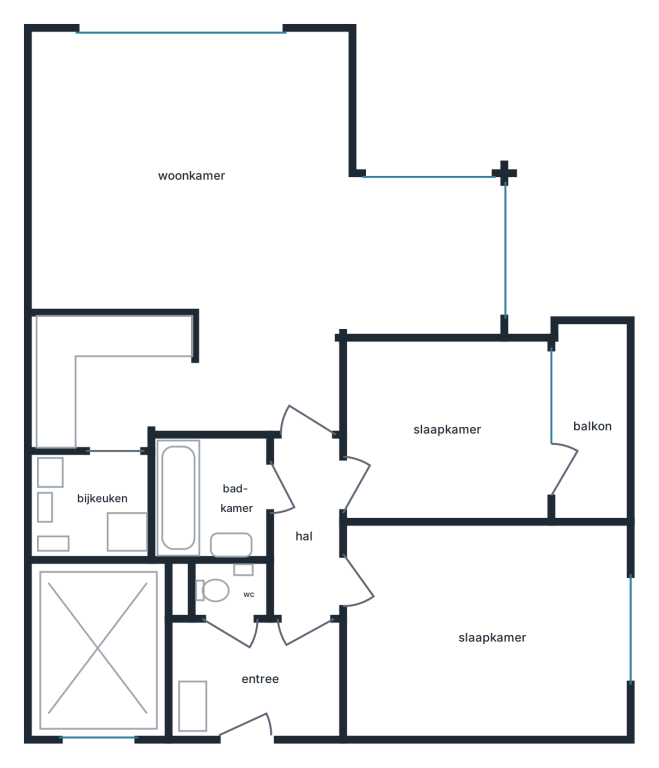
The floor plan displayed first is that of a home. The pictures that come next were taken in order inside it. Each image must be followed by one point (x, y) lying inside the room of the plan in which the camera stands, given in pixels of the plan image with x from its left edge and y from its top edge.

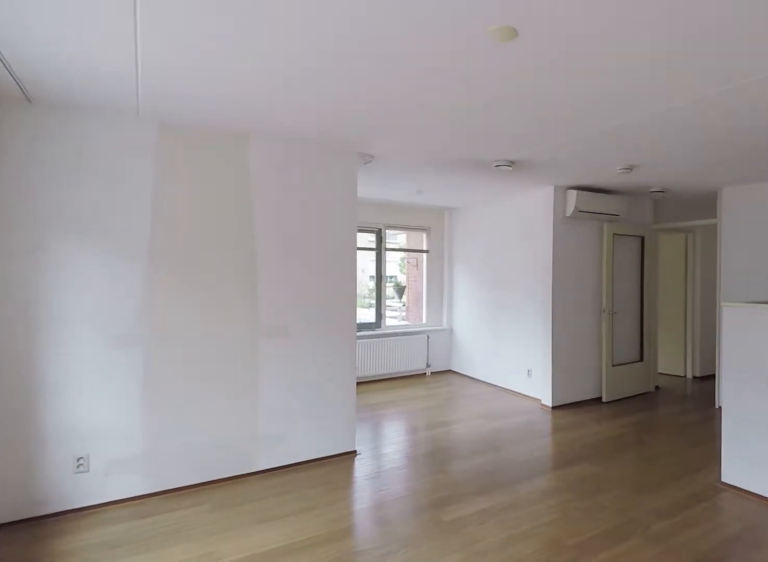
(243, 200)
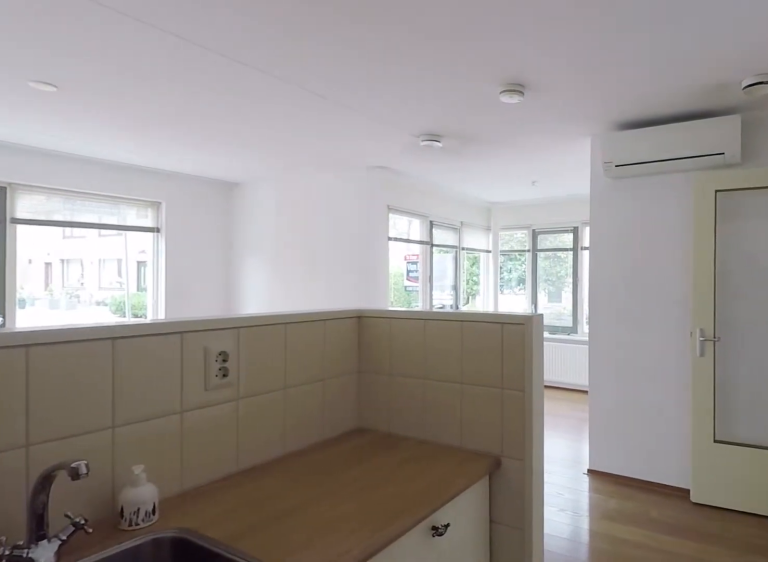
(90, 362)
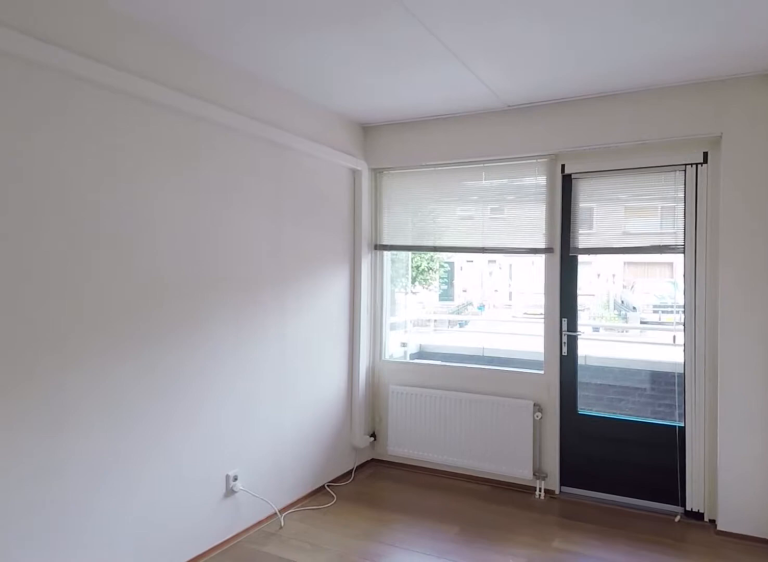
(445, 431)
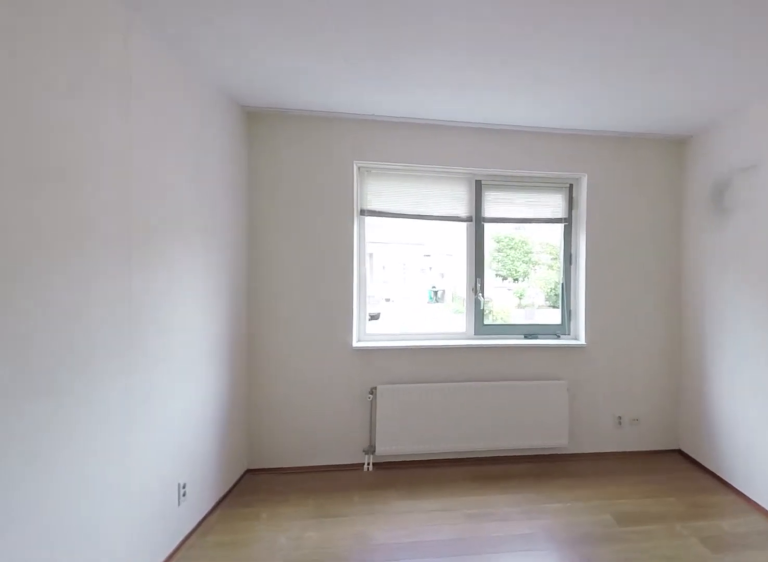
(486, 630)
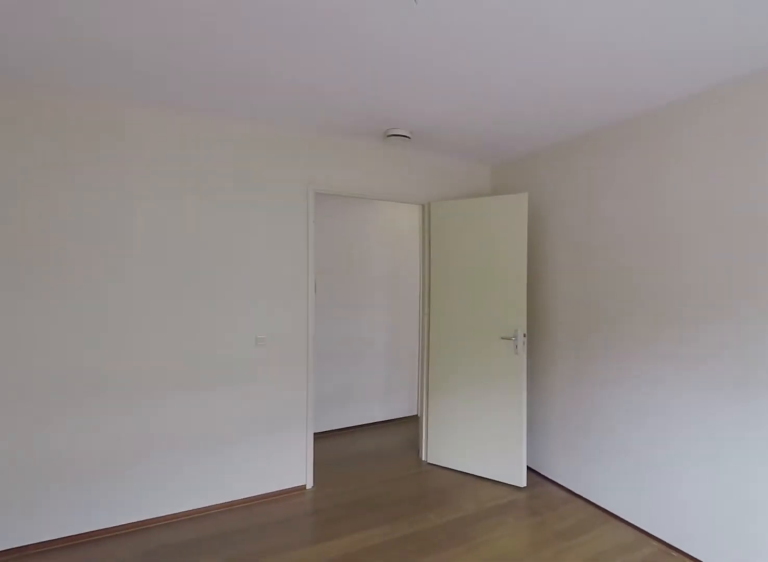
(486, 630)
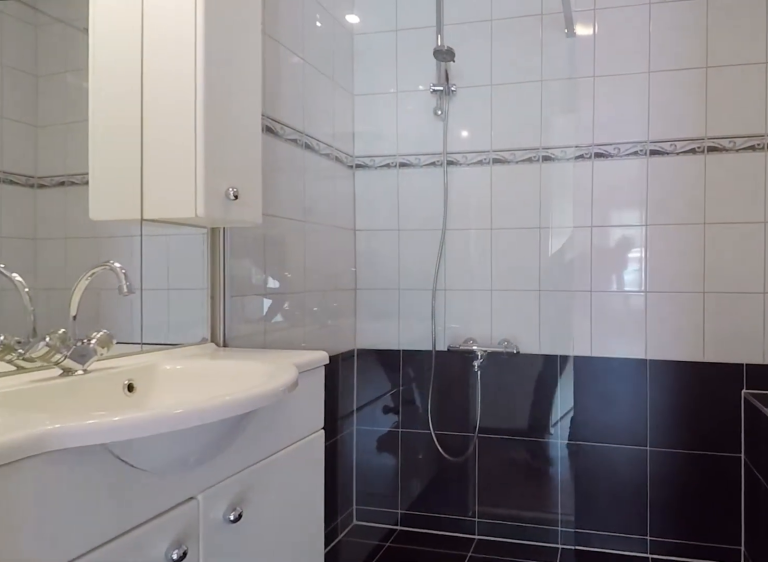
(210, 497)
